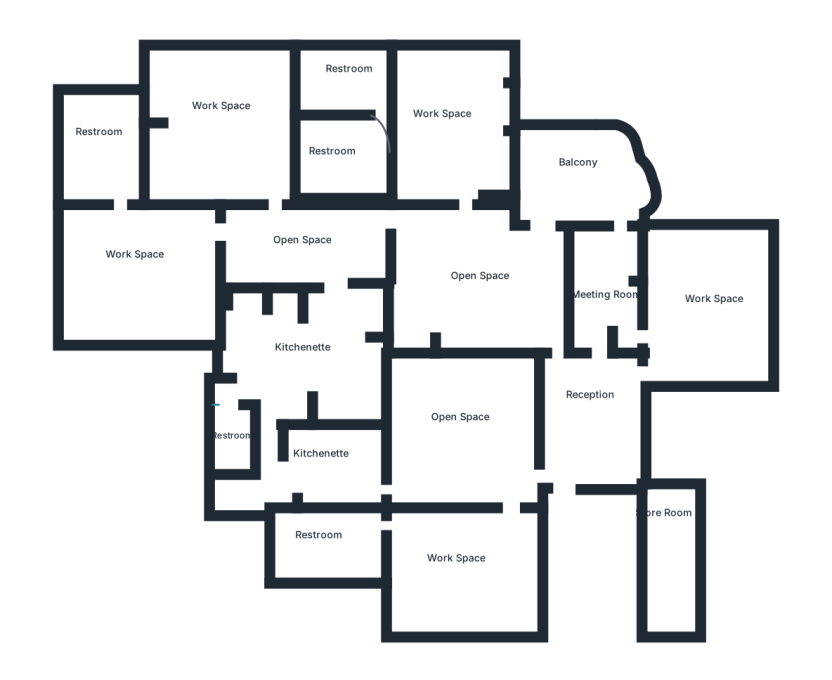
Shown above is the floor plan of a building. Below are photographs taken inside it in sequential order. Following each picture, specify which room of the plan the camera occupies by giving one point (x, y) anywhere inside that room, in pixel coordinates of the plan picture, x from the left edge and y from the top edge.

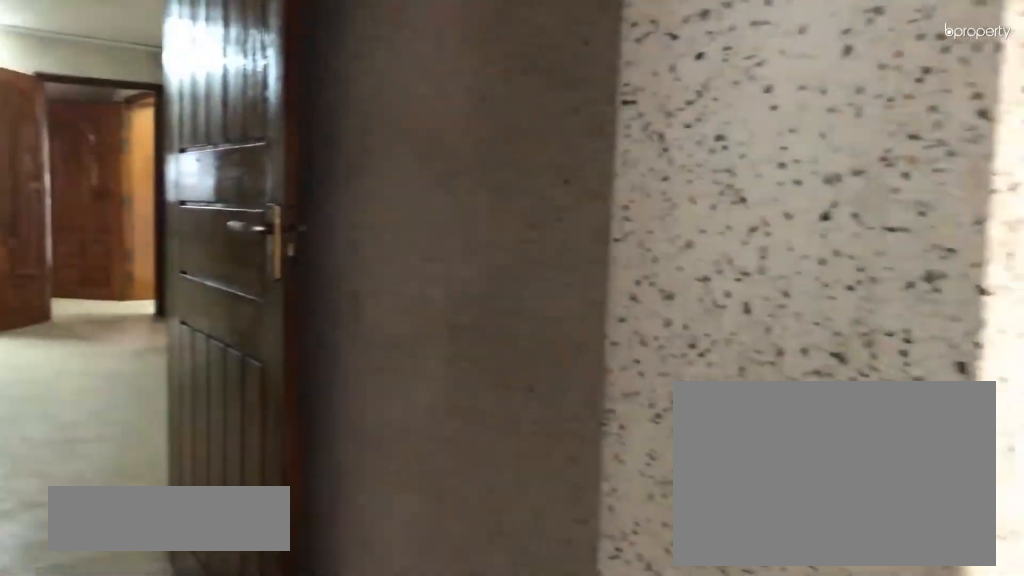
(337, 472)
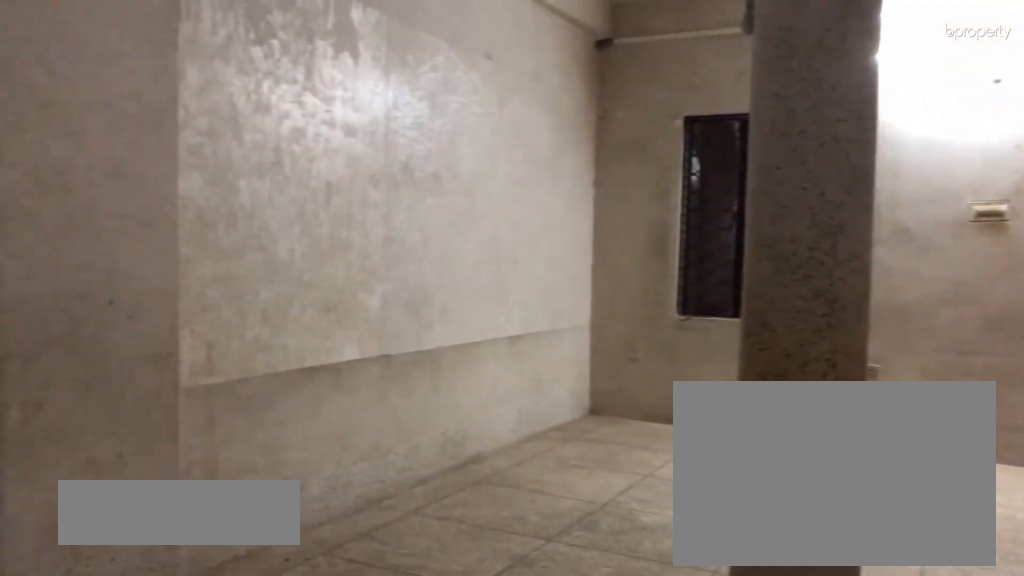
(483, 449)
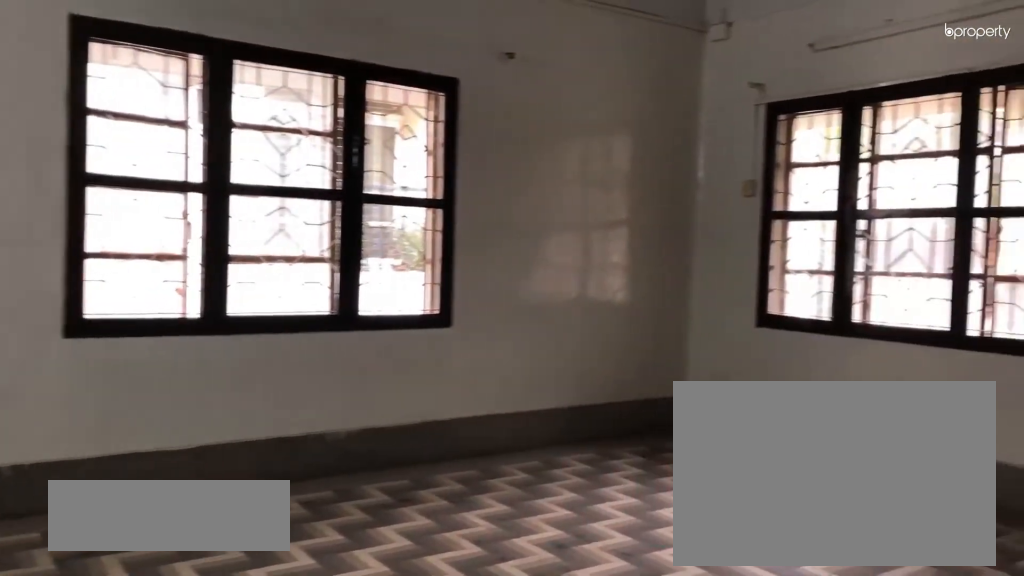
(443, 553)
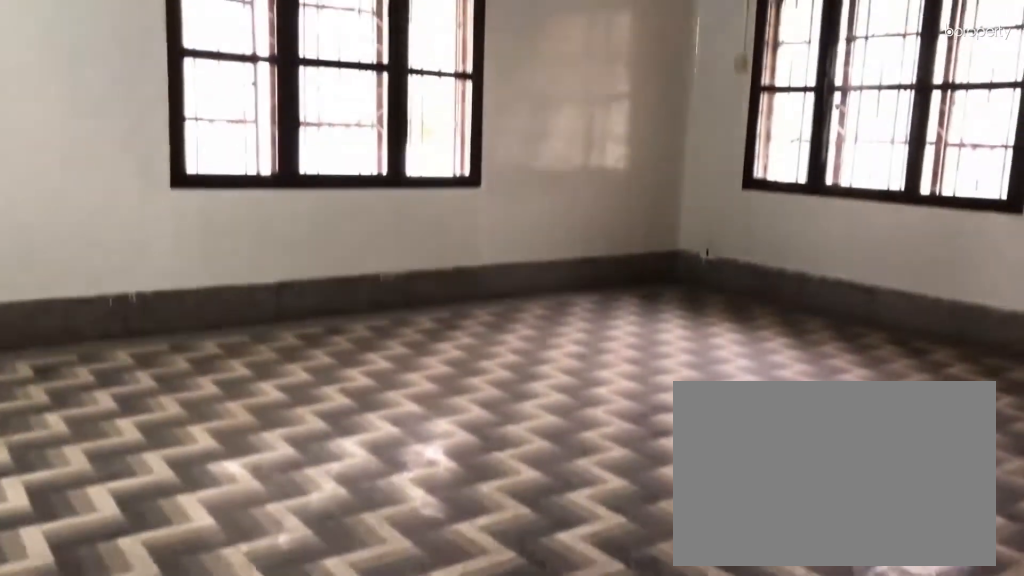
(443, 553)
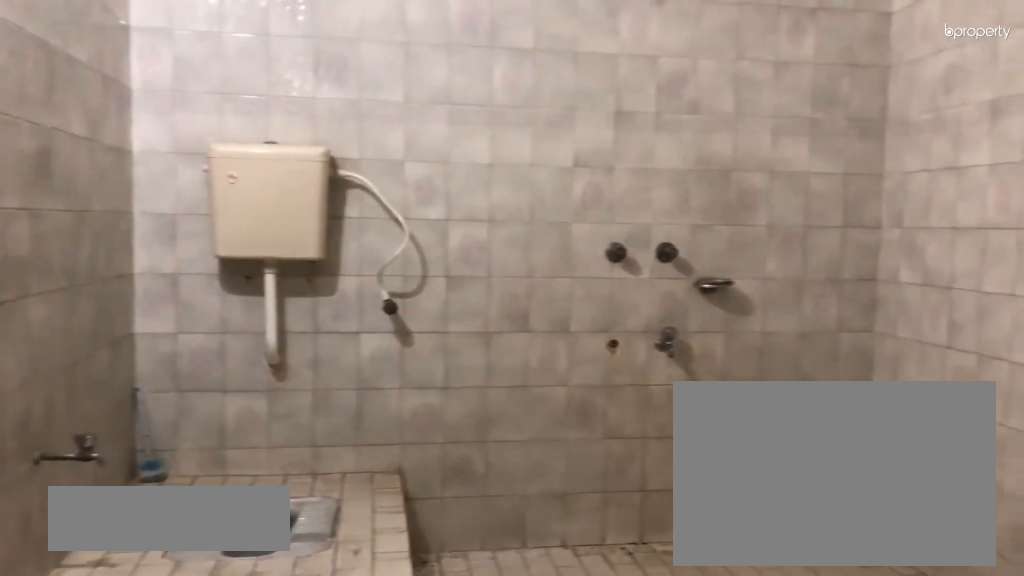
(330, 533)
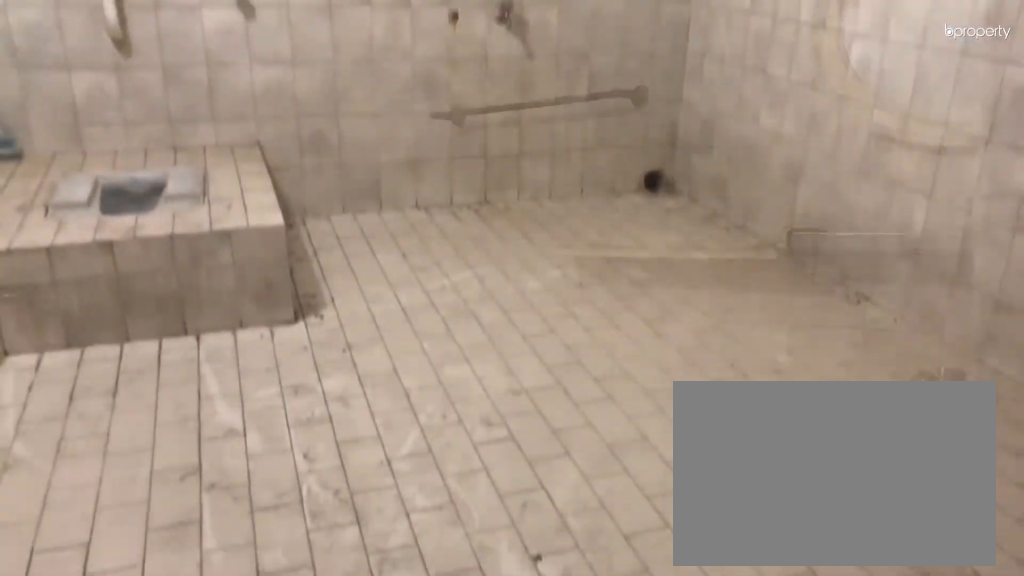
(330, 533)
